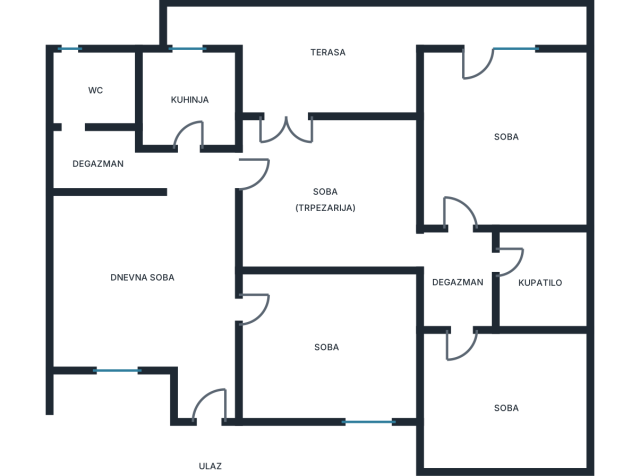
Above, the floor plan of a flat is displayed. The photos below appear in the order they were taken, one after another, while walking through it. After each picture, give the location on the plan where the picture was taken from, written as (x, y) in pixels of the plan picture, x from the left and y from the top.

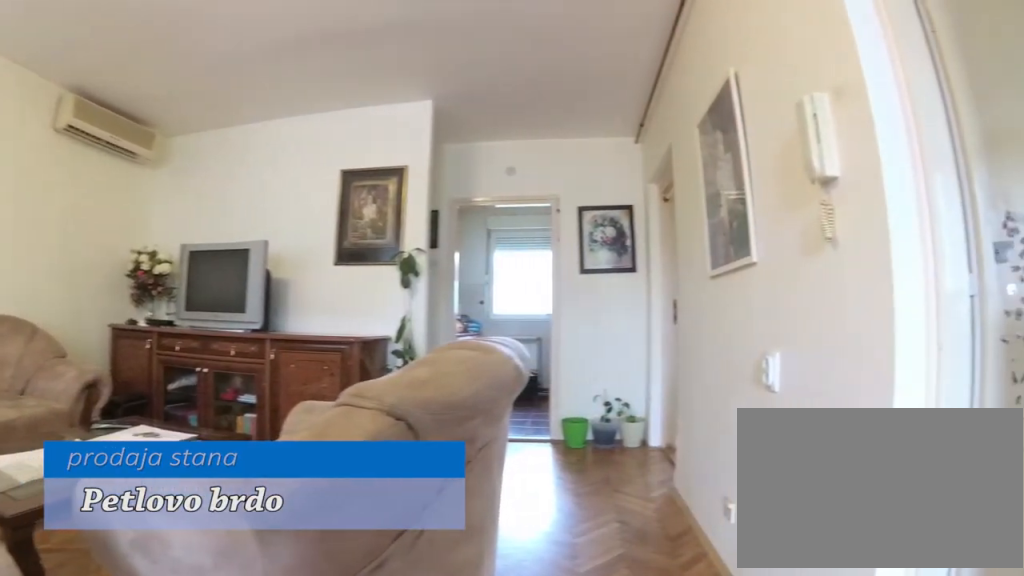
(201, 351)
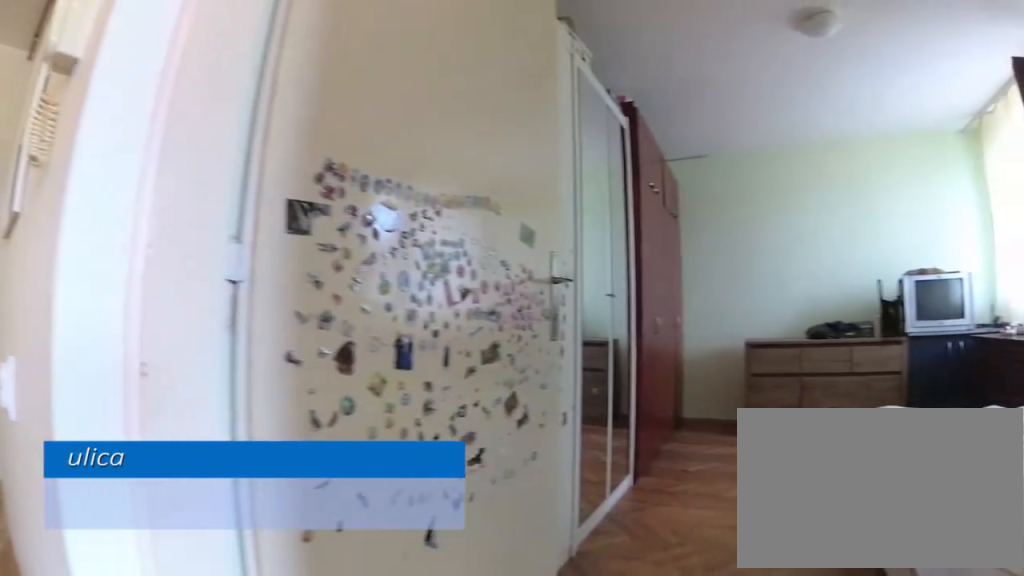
(205, 328)
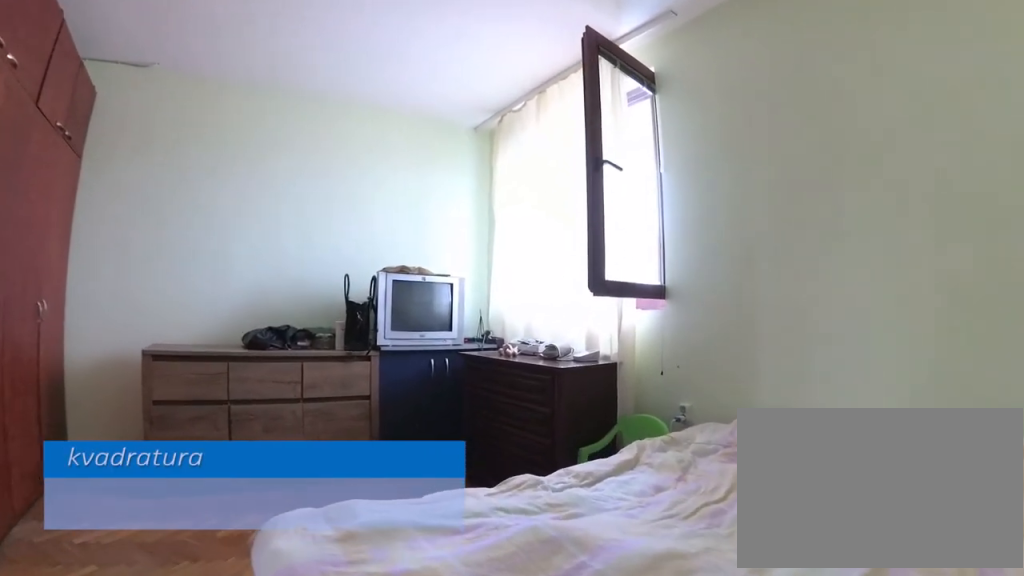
(290, 312)
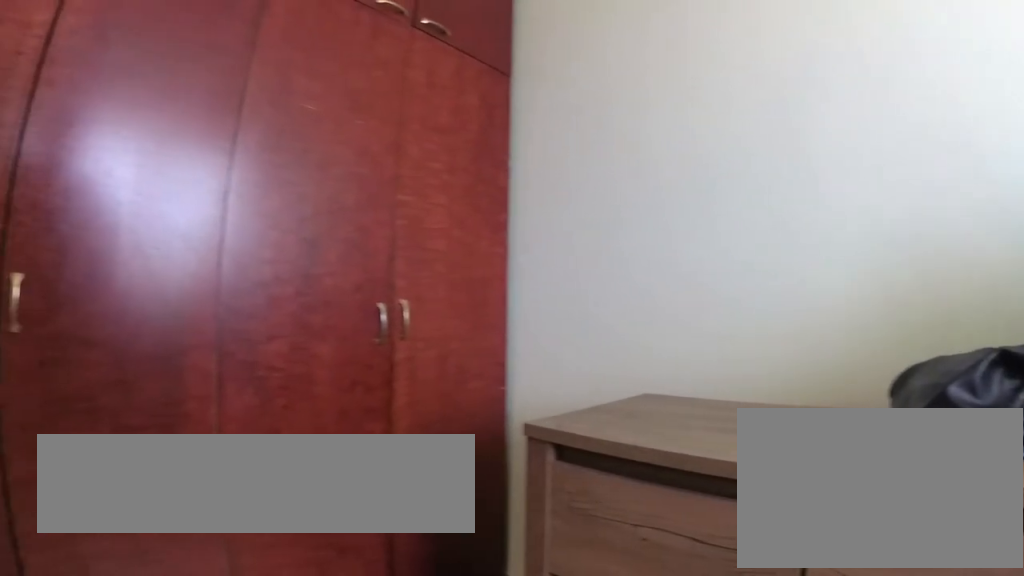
(365, 362)
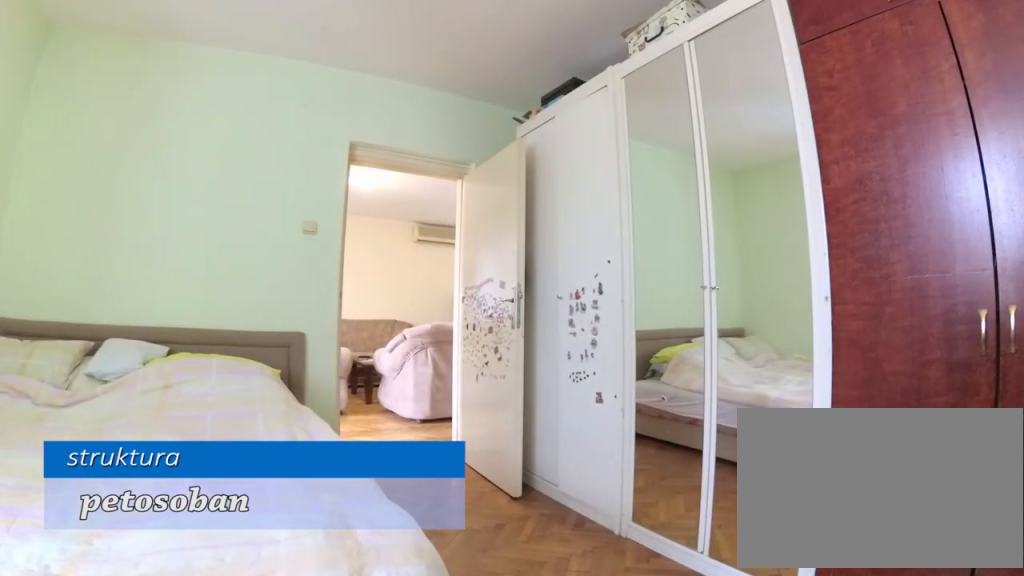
(397, 338)
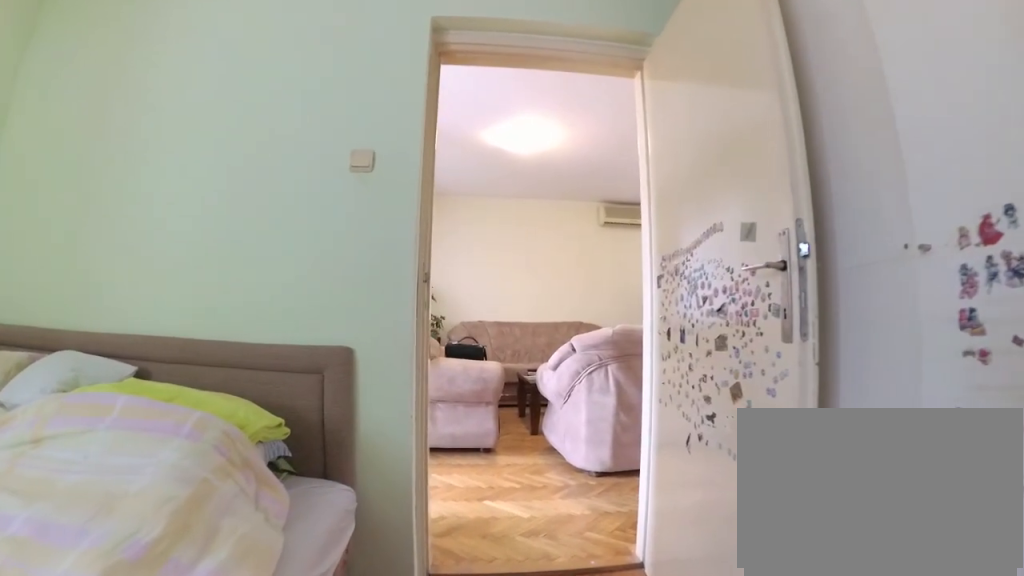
(309, 321)
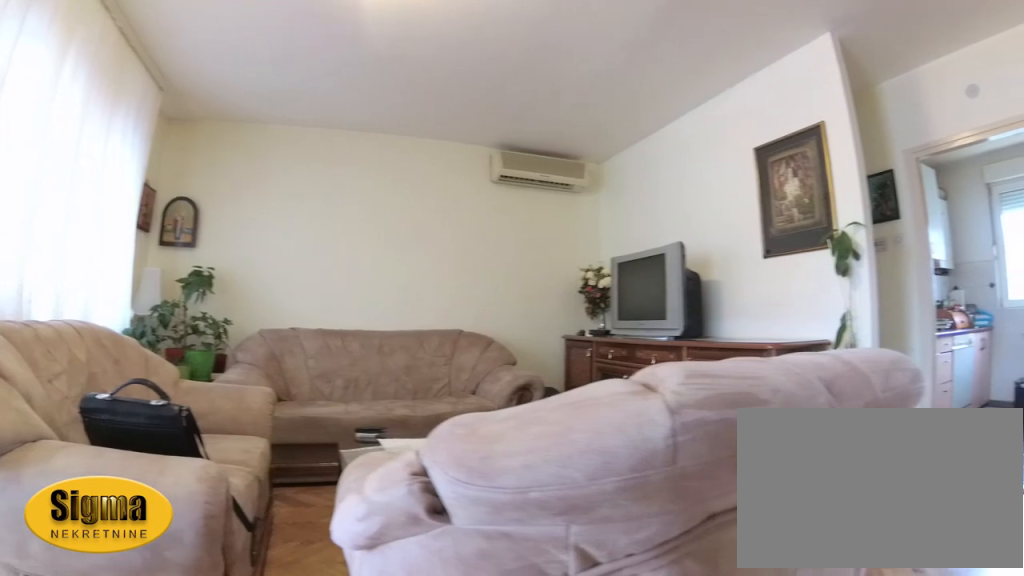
(229, 328)
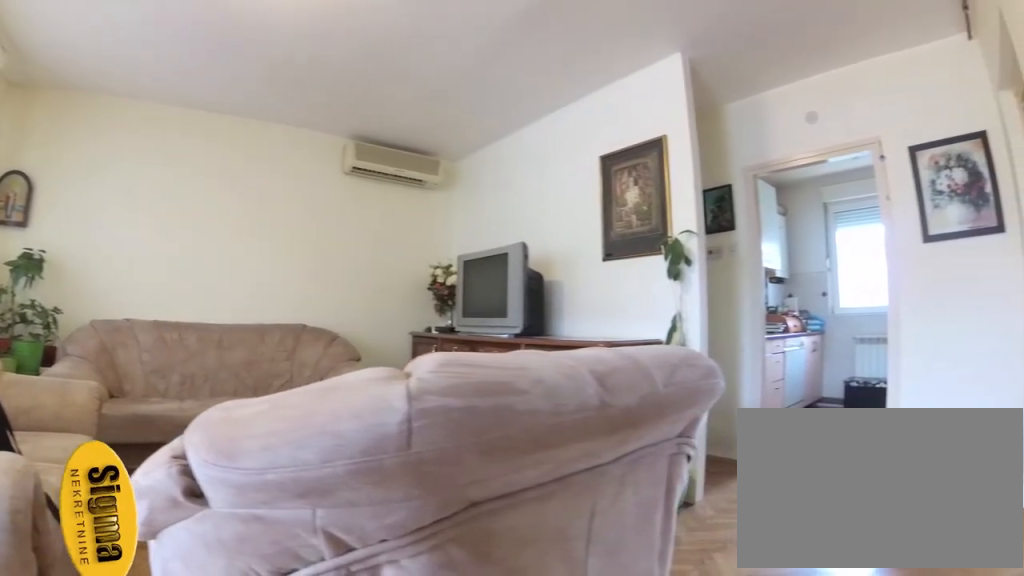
(224, 331)
